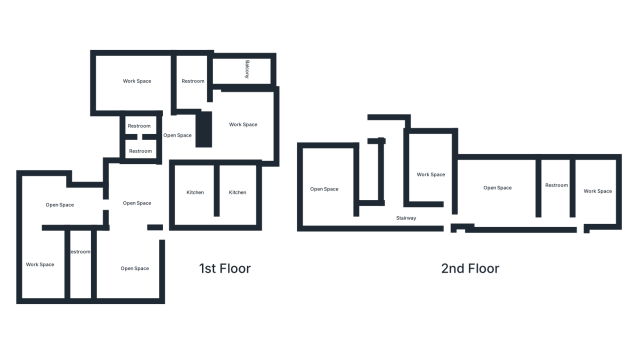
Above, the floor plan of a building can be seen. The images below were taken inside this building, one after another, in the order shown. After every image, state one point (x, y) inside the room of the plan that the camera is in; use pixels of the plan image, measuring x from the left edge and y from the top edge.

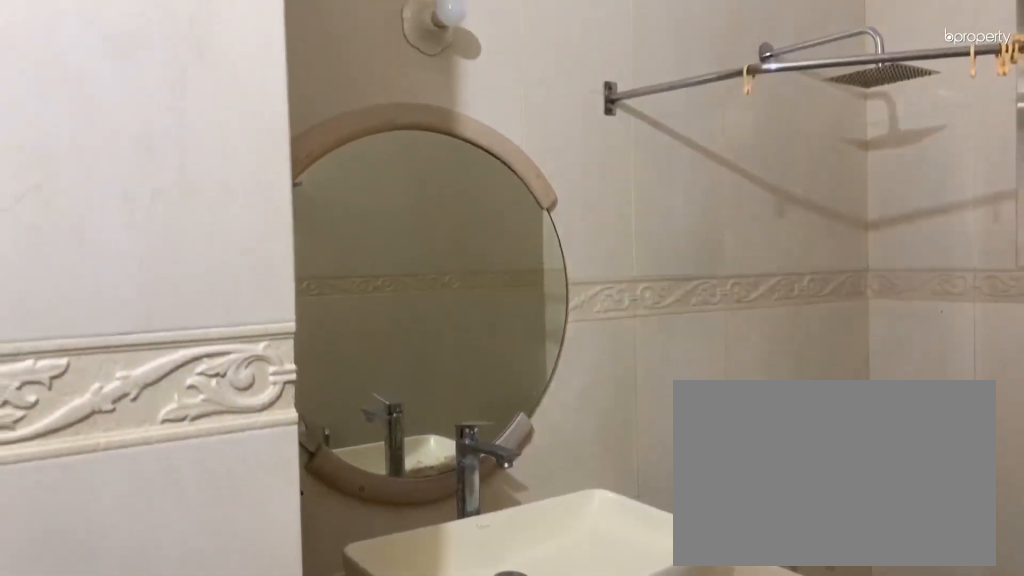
(193, 92)
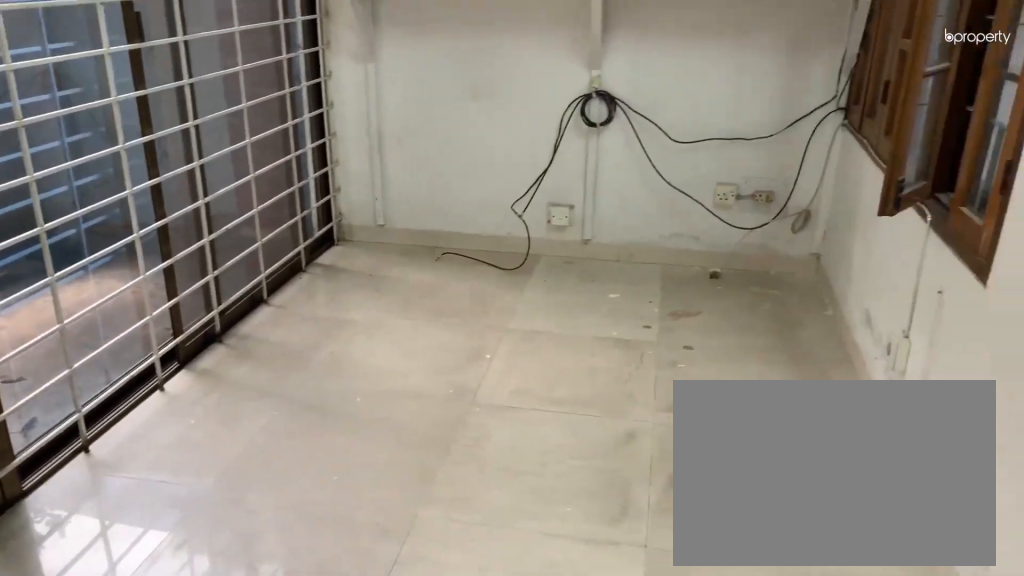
(238, 69)
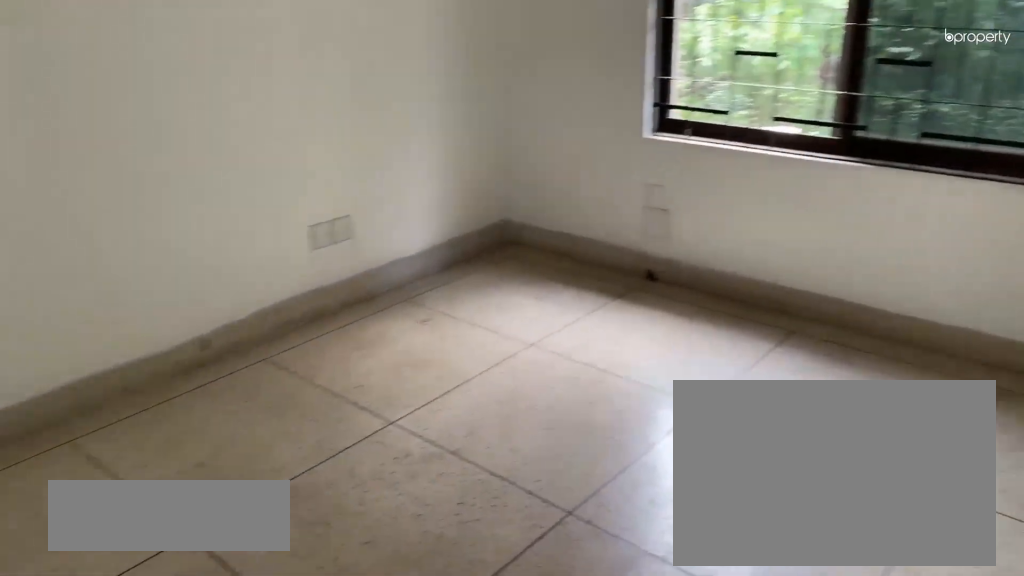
(433, 172)
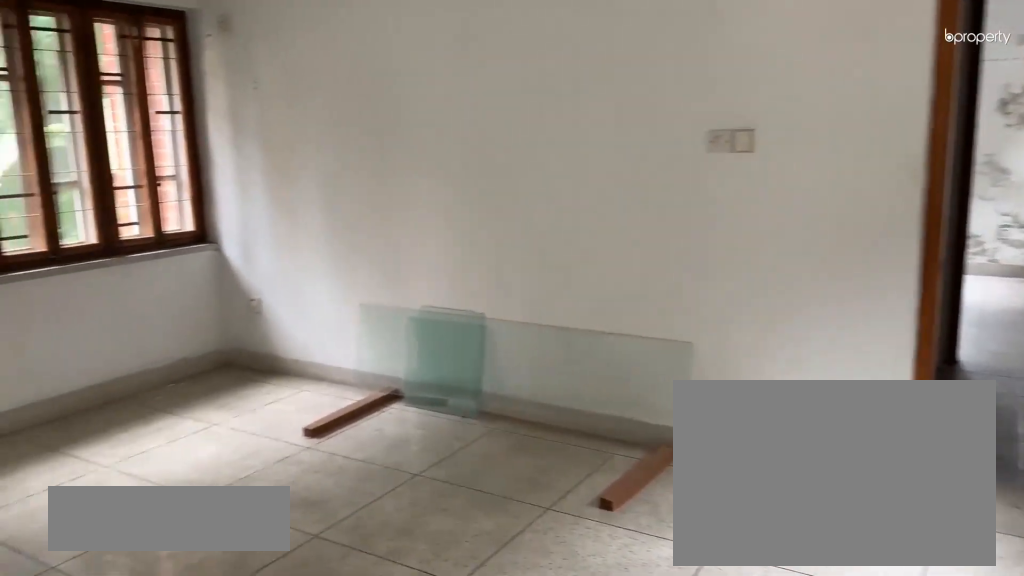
(500, 194)
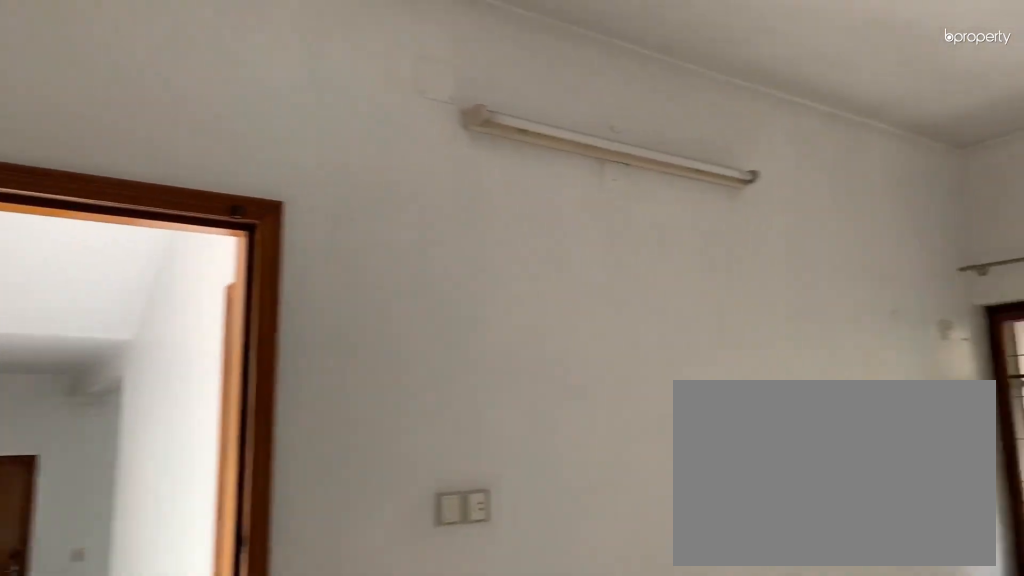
(500, 194)
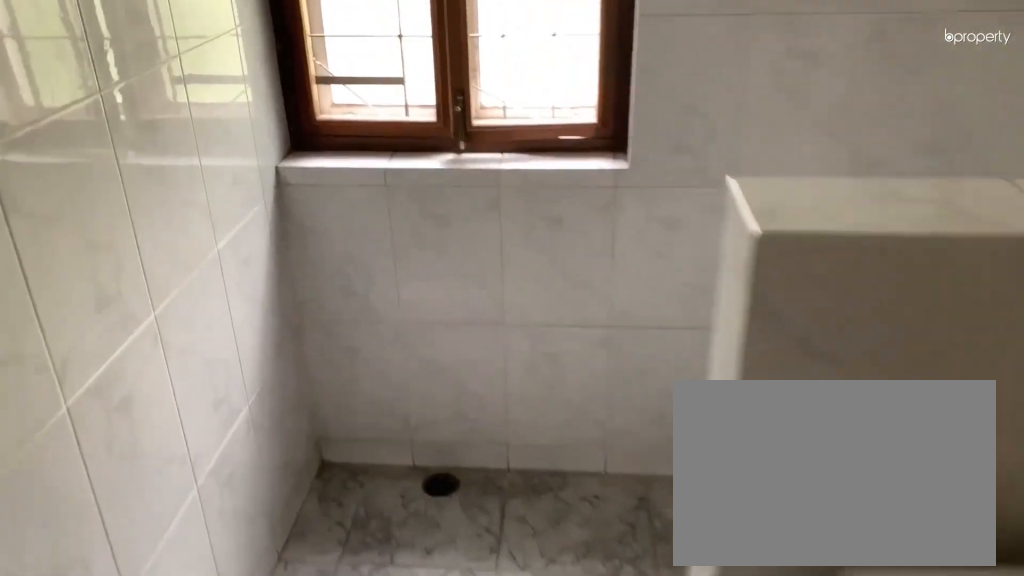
(557, 197)
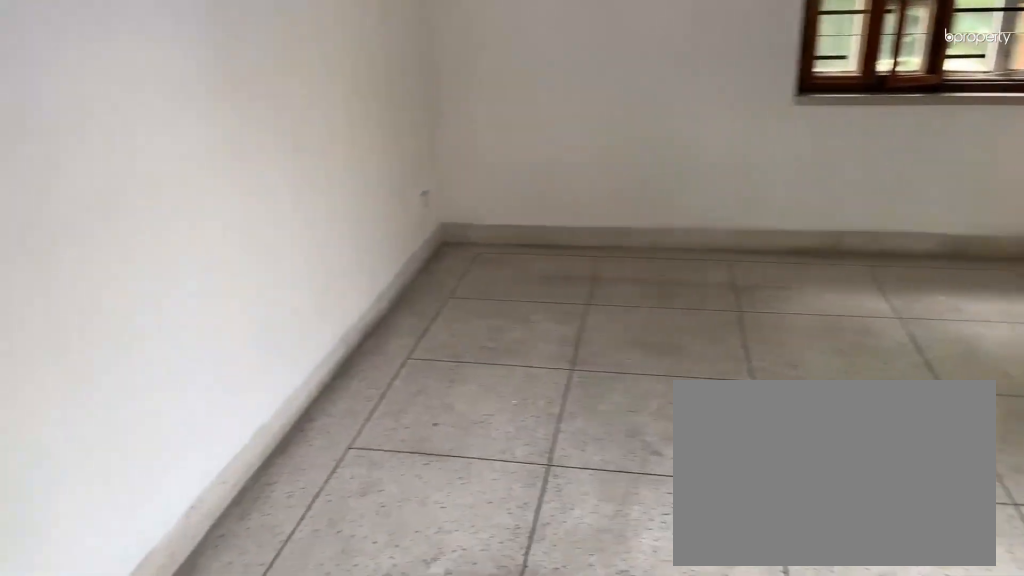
(595, 193)
